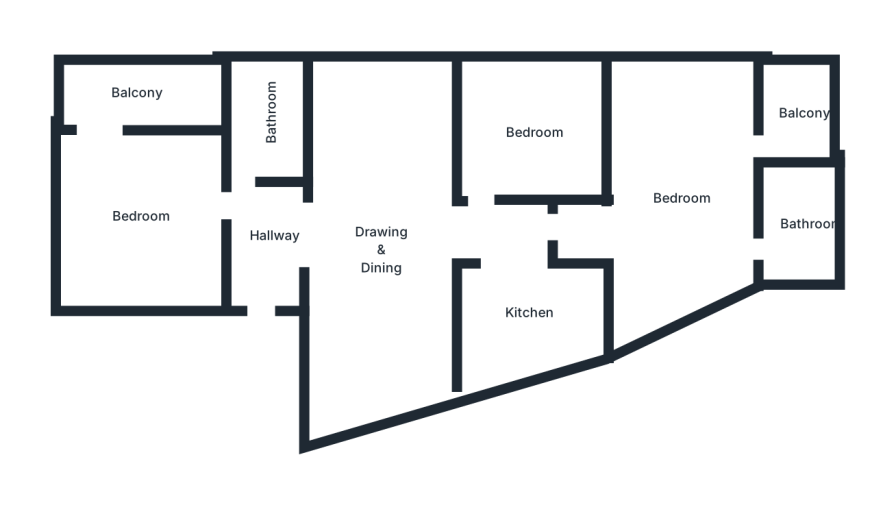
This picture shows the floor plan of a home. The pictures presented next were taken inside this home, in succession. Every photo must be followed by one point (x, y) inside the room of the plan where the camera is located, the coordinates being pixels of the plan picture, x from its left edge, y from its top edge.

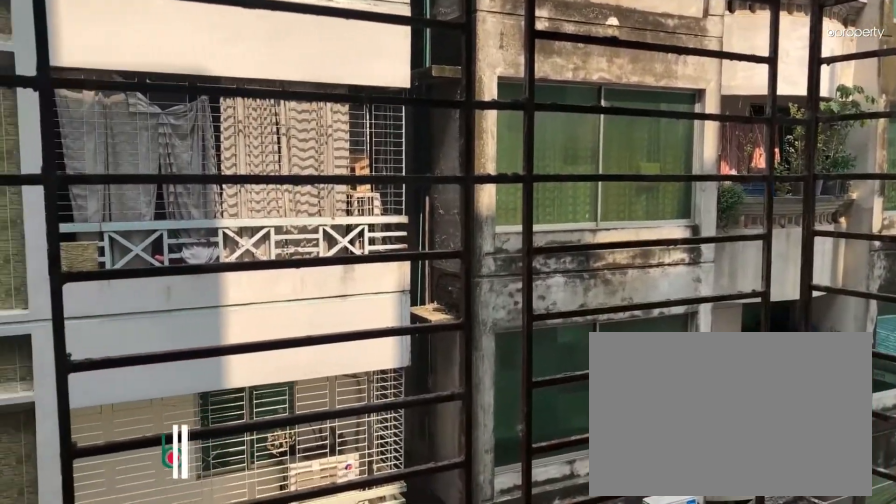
(805, 113)
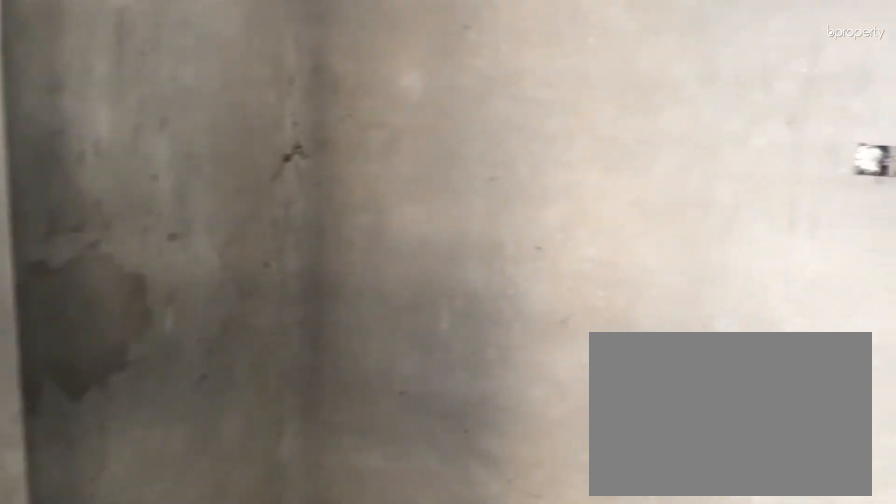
(538, 134)
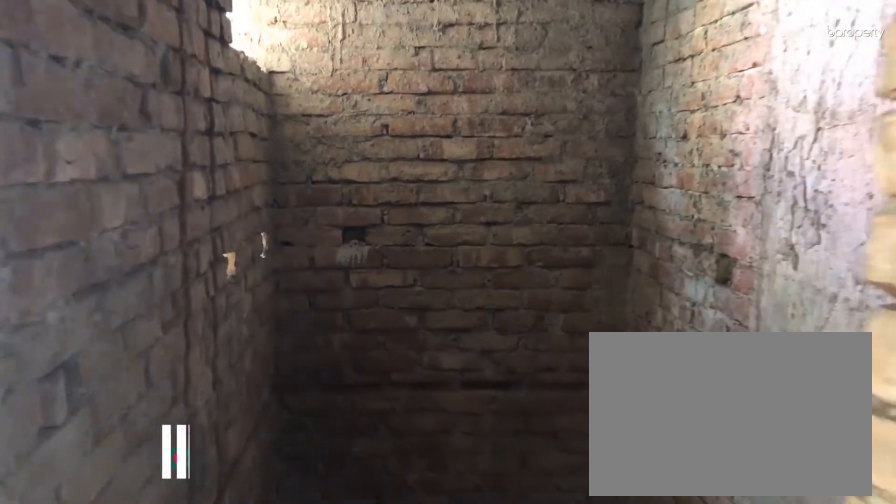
(273, 109)
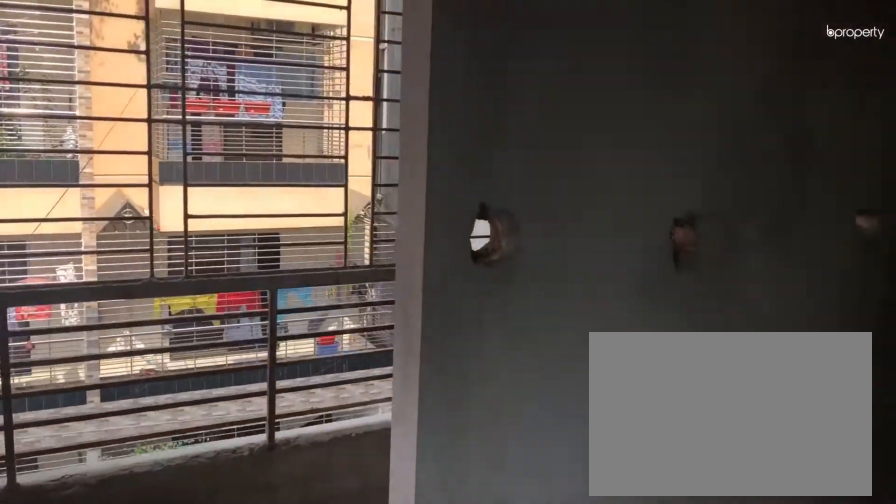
(142, 220)
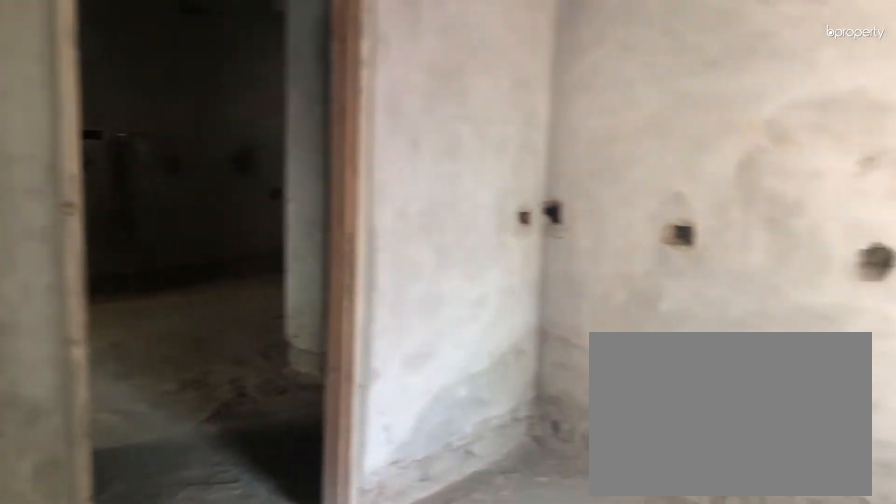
(142, 220)
